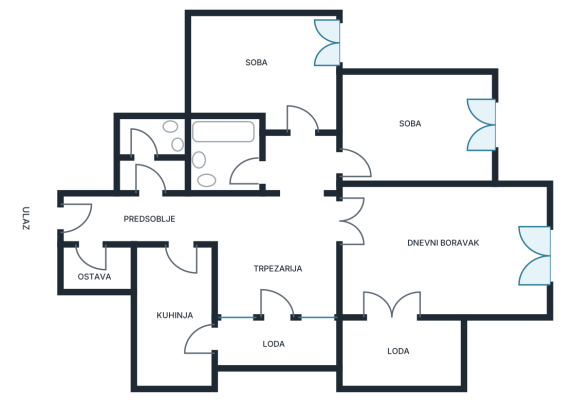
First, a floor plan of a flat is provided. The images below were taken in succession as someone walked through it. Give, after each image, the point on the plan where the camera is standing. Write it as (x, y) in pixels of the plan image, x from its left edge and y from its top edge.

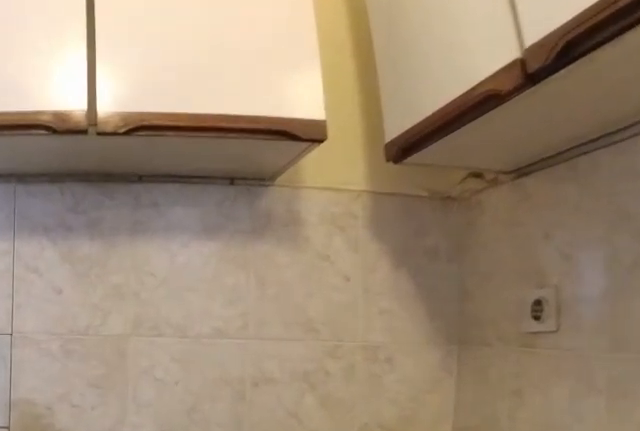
(177, 310)
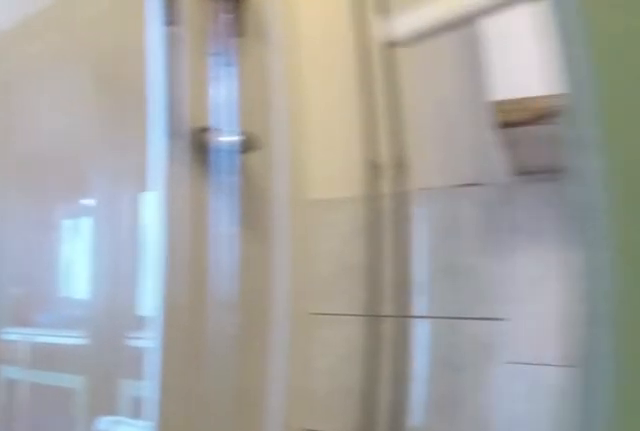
(182, 333)
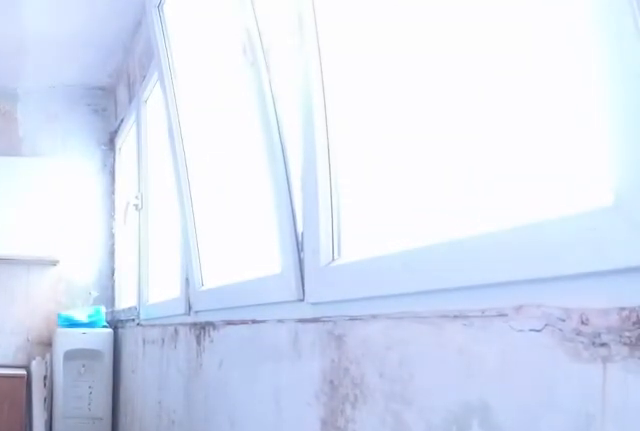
(221, 343)
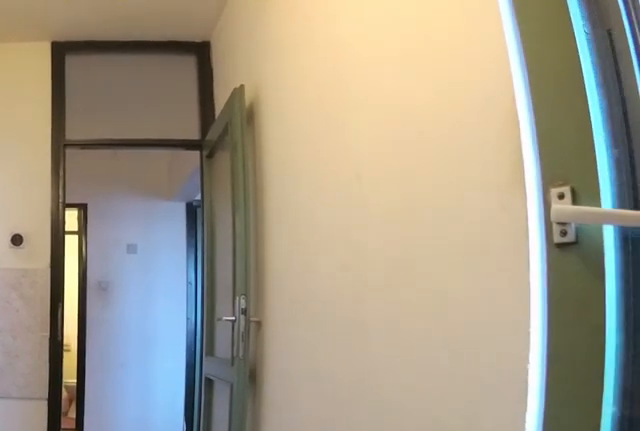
(178, 375)
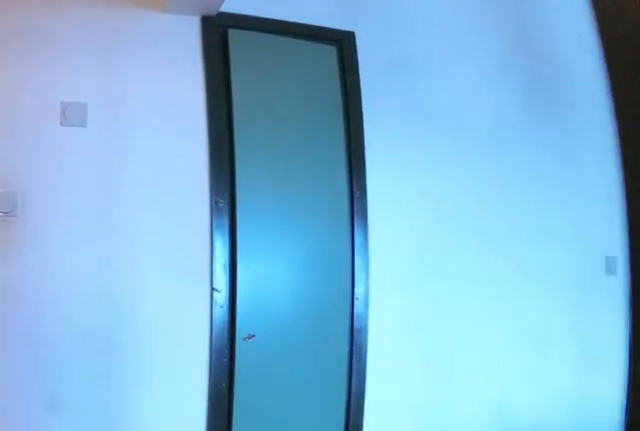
(180, 273)
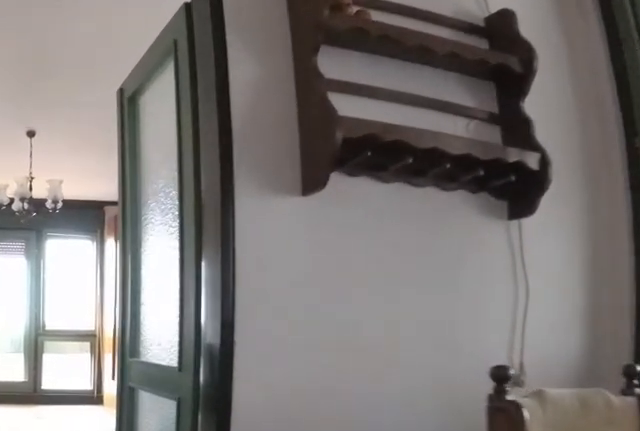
(247, 218)
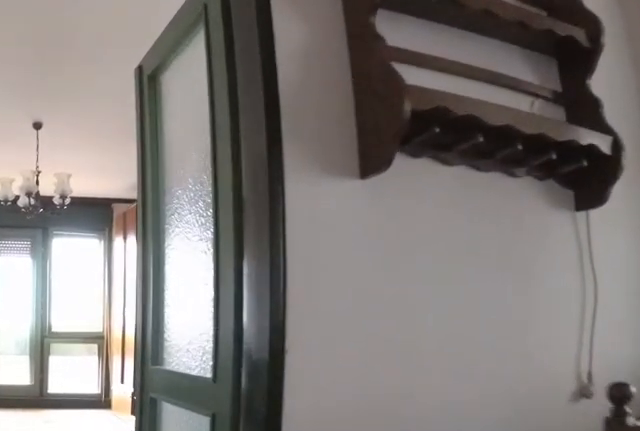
(253, 219)
